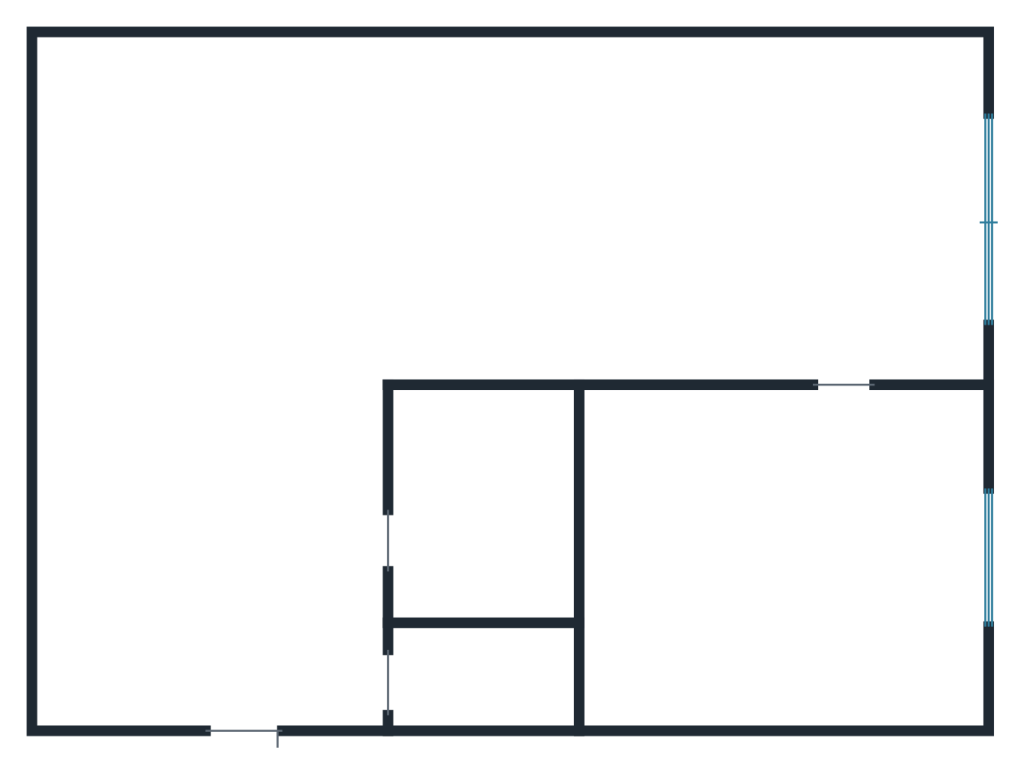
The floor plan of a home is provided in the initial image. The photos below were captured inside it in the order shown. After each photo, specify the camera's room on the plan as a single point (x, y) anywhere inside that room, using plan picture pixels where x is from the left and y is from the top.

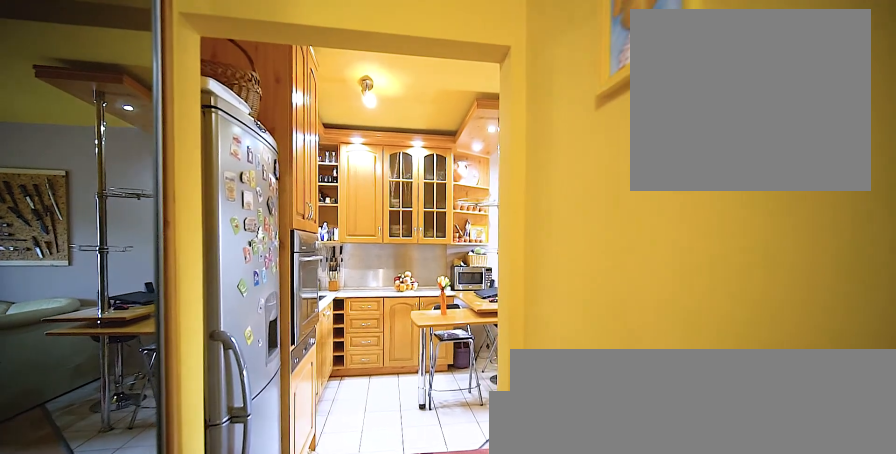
(221, 558)
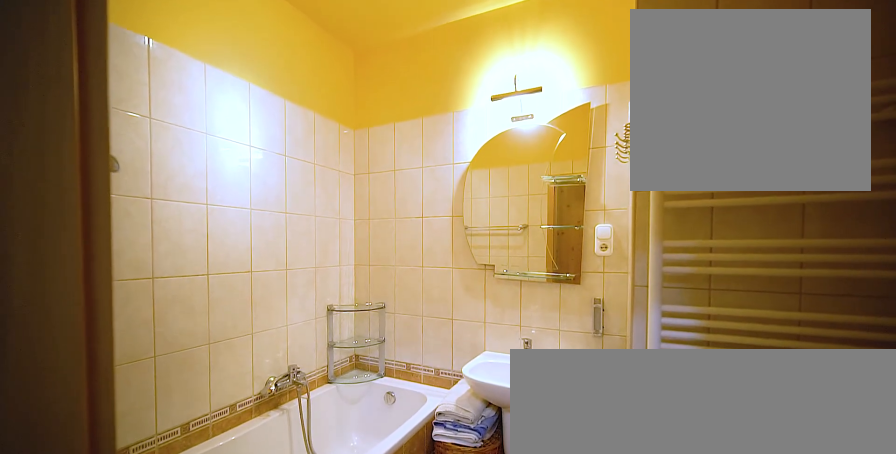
(478, 515)
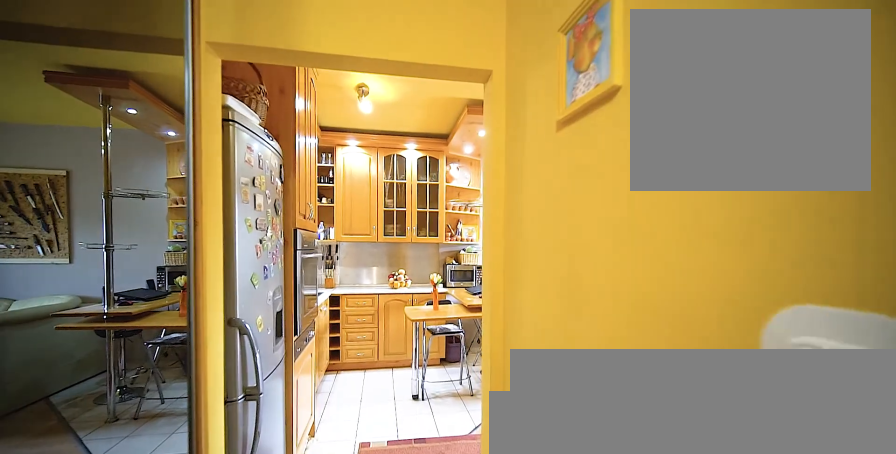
(218, 538)
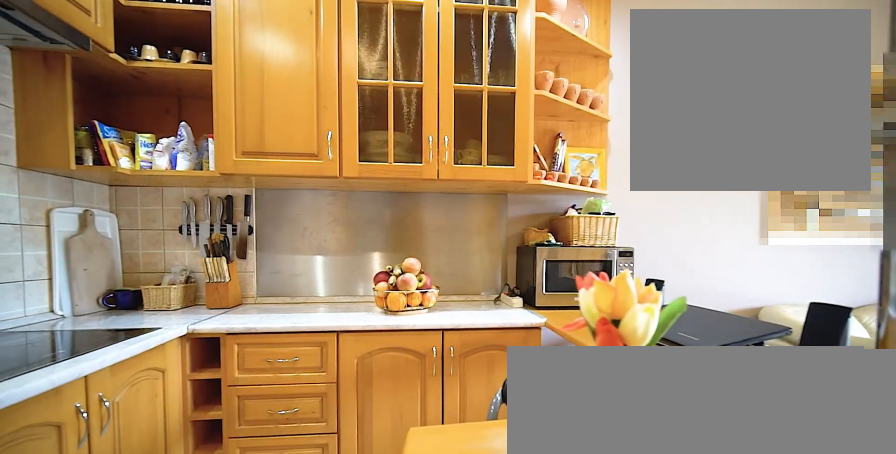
(453, 229)
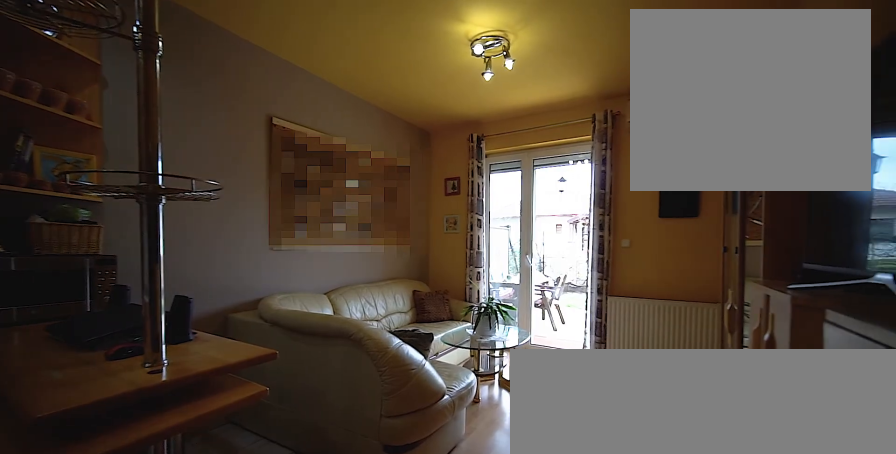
(454, 228)
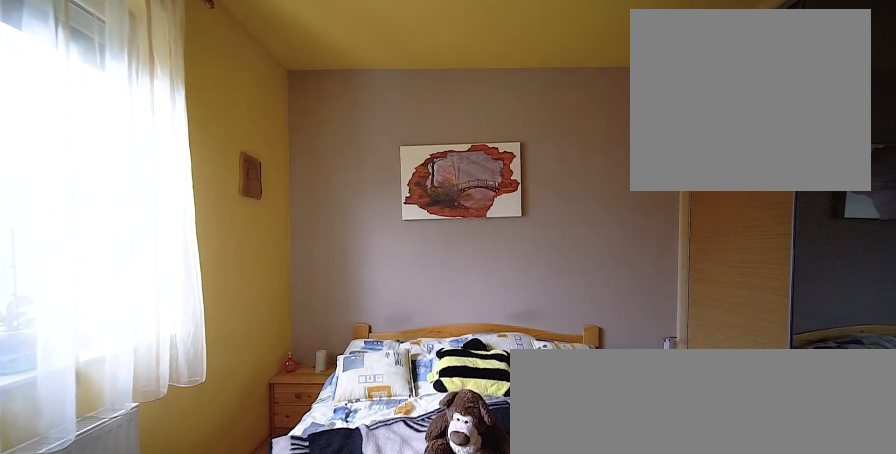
(778, 560)
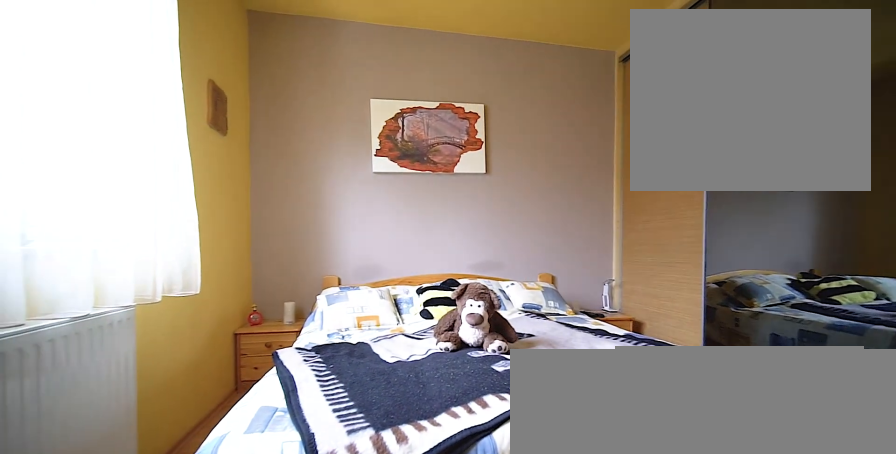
(778, 560)
